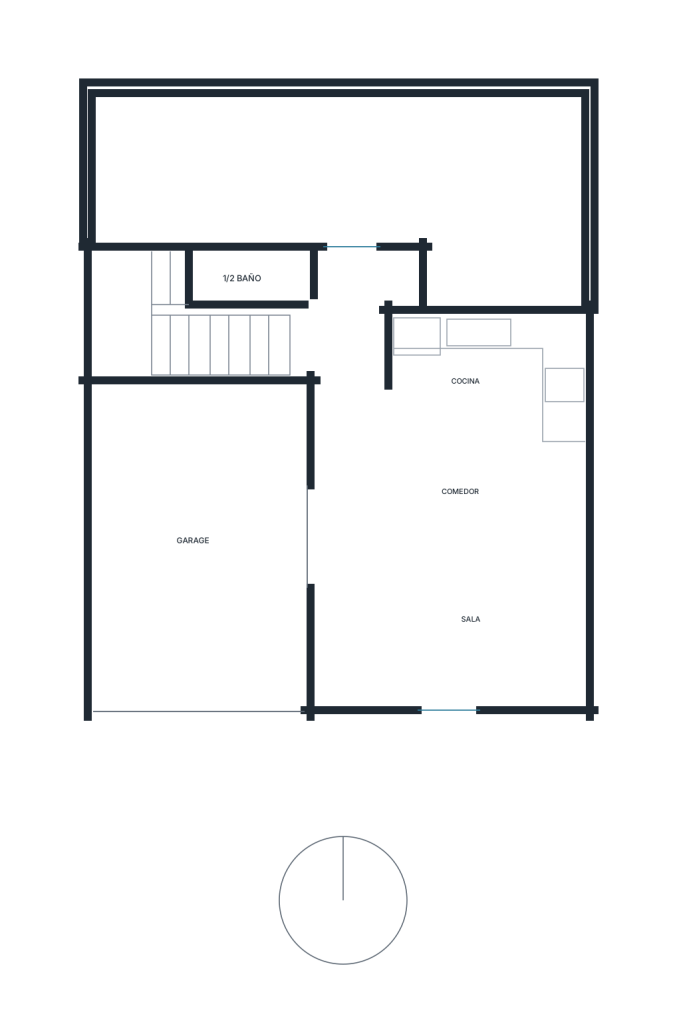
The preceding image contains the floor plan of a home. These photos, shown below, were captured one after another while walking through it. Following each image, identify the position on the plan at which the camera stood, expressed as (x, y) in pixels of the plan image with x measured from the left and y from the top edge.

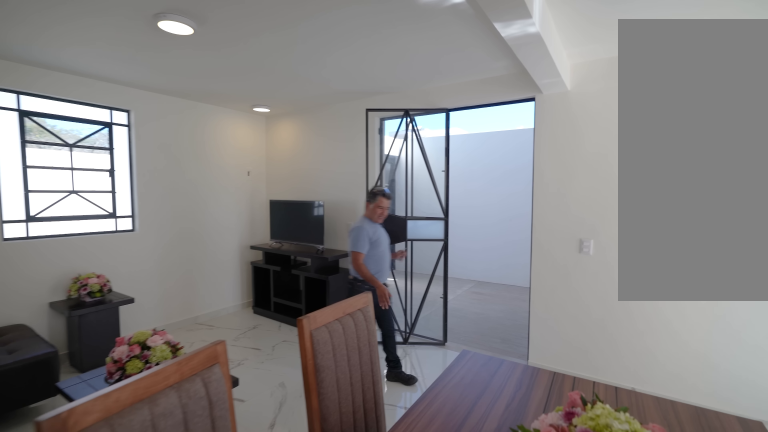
(482, 441)
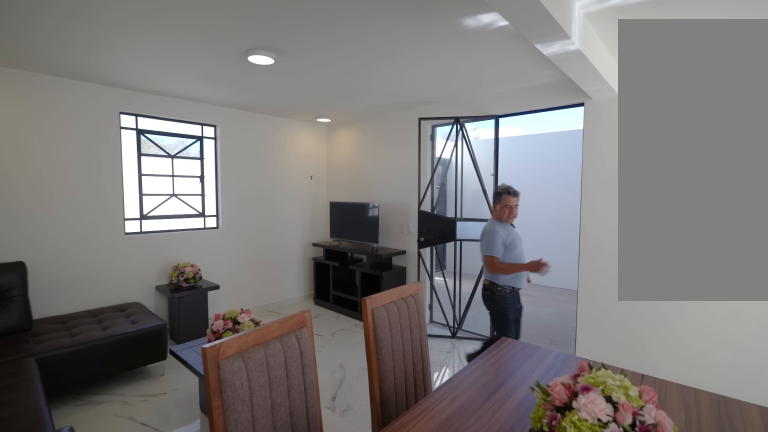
(482, 439)
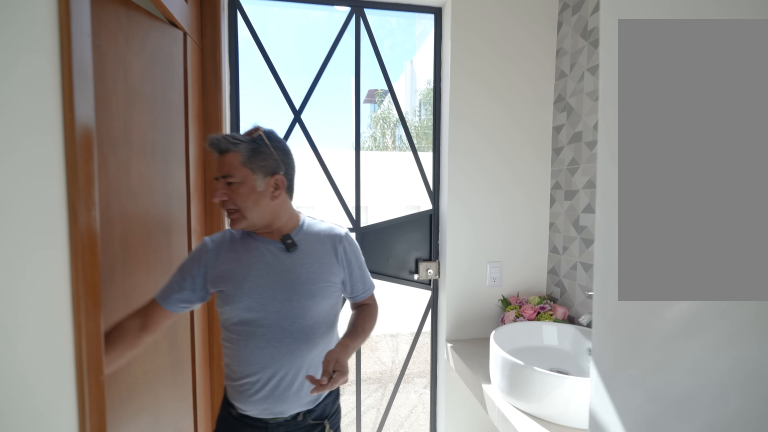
(354, 366)
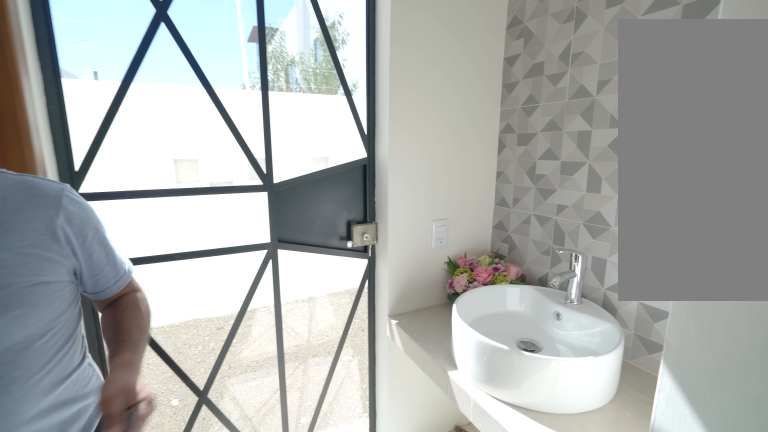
(353, 332)
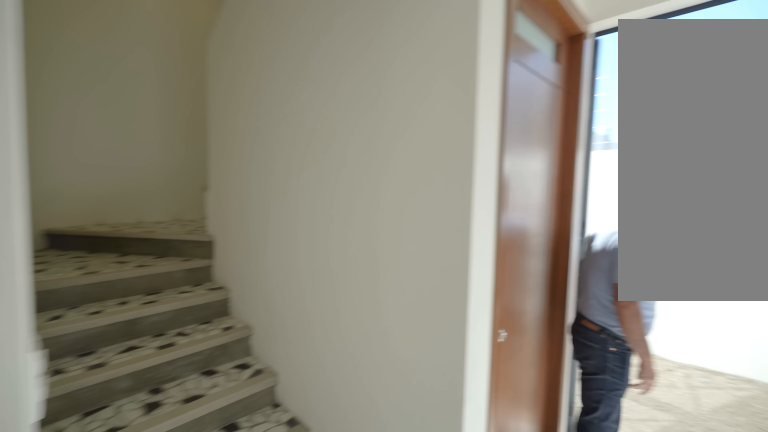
(341, 346)
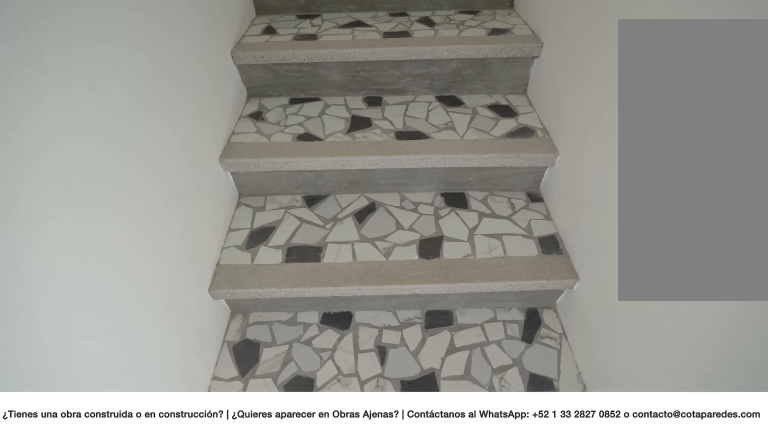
(295, 338)
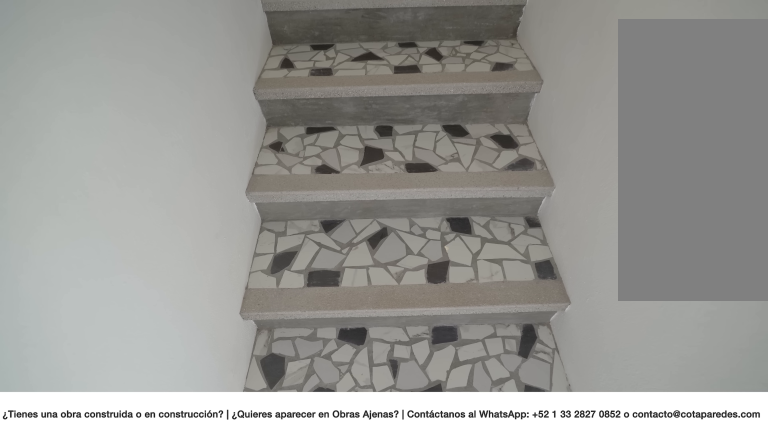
(303, 336)
